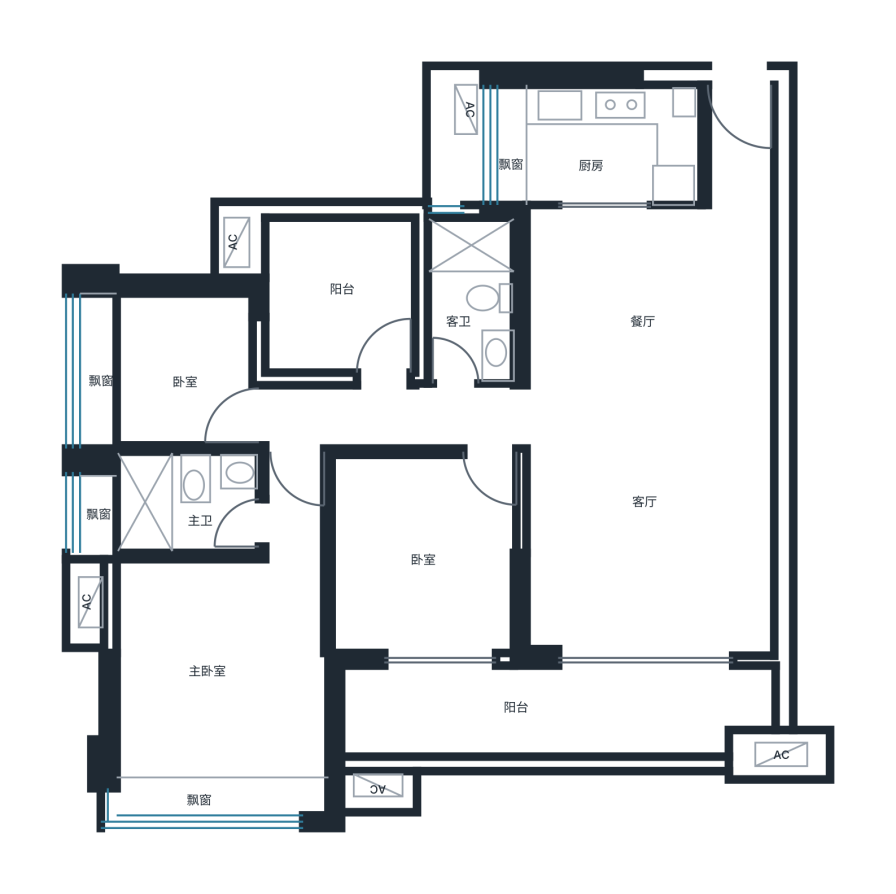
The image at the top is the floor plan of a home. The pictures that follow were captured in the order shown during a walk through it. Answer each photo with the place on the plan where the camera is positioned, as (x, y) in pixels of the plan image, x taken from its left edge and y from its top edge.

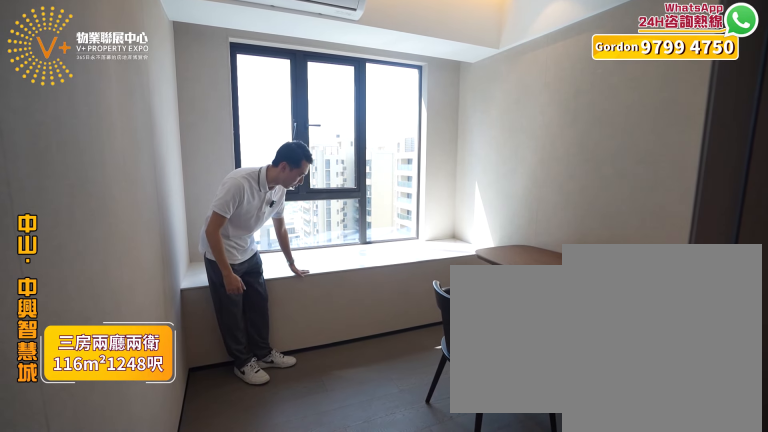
(158, 367)
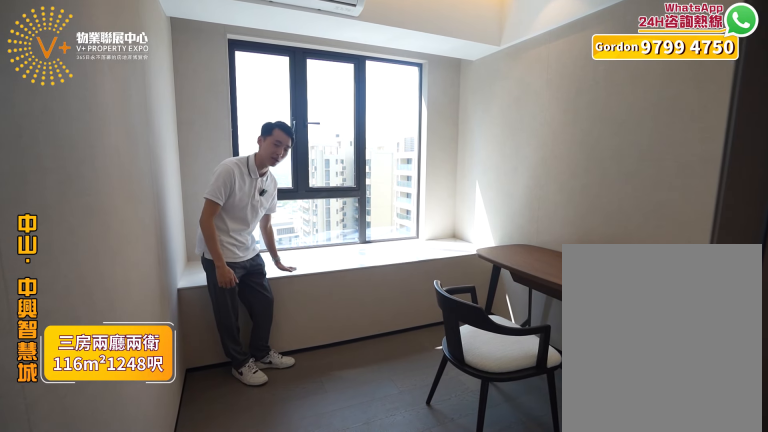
(161, 368)
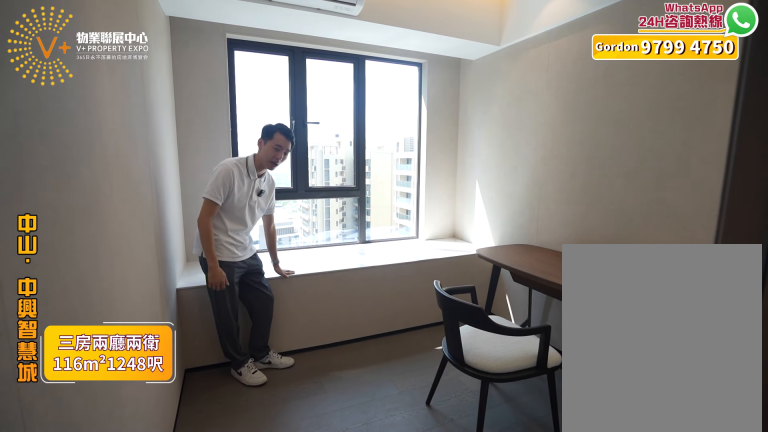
(161, 369)
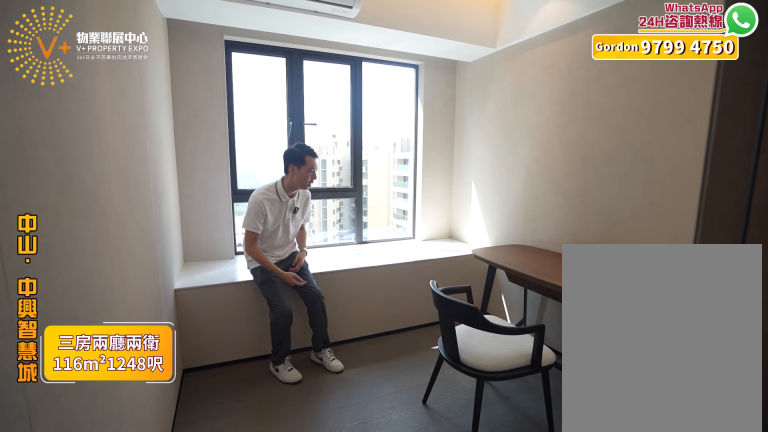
(150, 362)
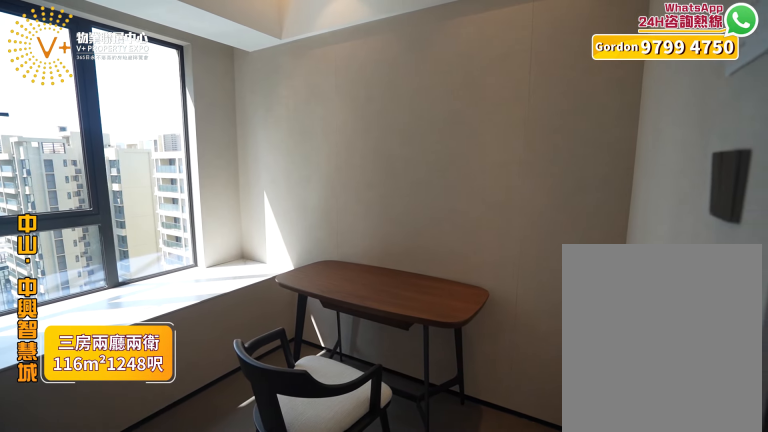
(166, 373)
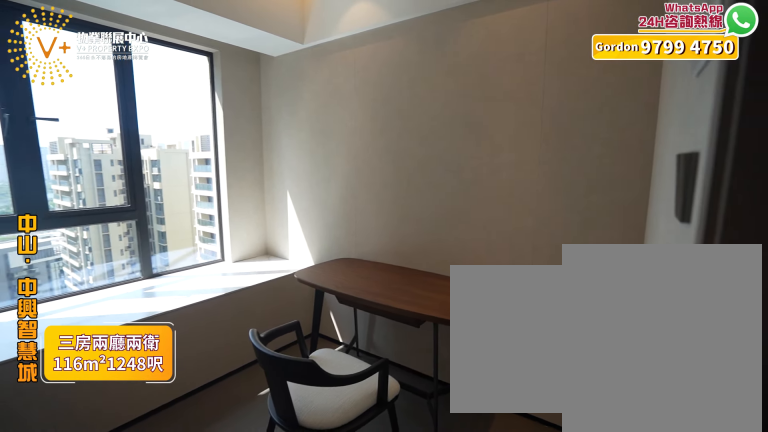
(163, 369)
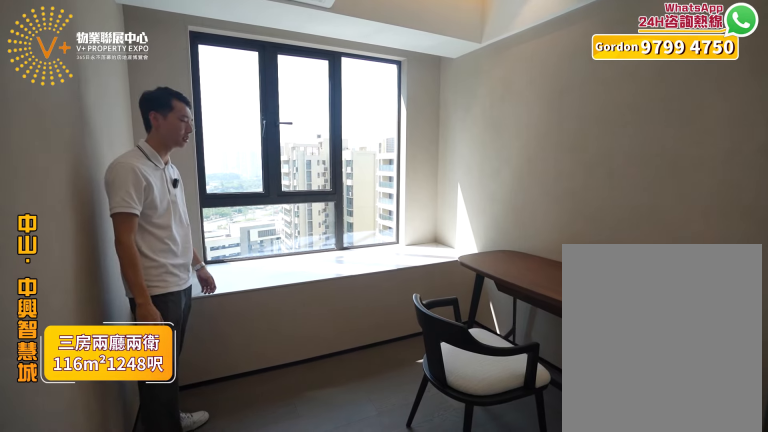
(152, 361)
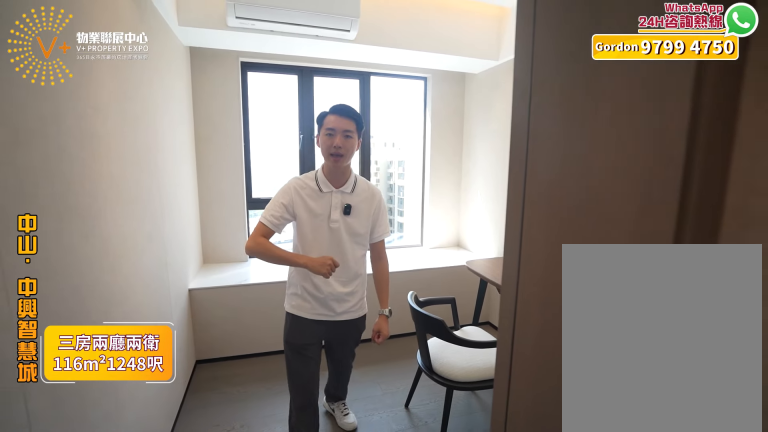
(156, 366)
